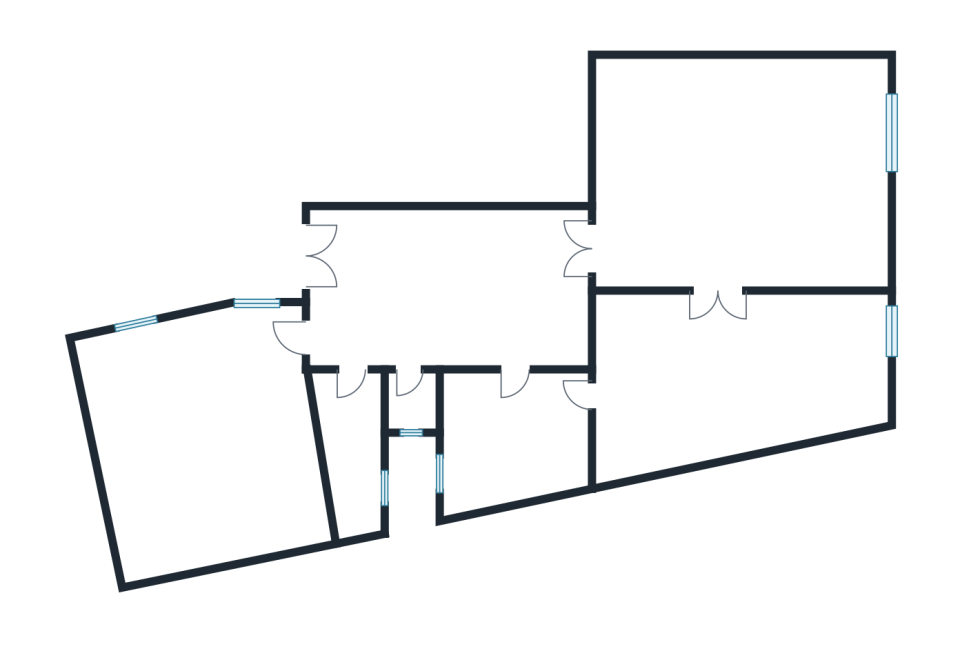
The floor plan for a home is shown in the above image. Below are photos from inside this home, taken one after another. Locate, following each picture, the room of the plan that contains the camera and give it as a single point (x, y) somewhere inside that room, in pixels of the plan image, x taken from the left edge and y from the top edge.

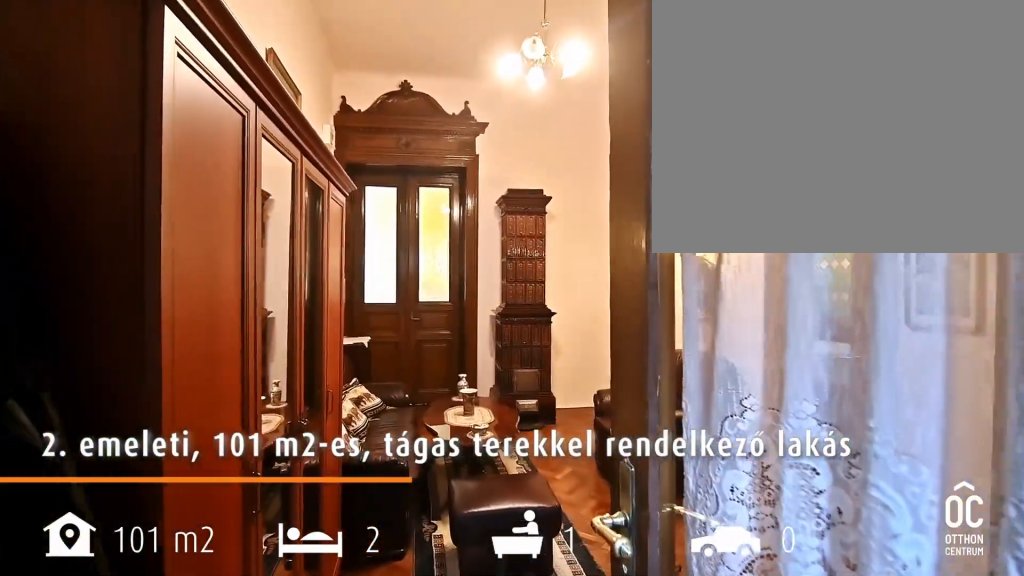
(450, 289)
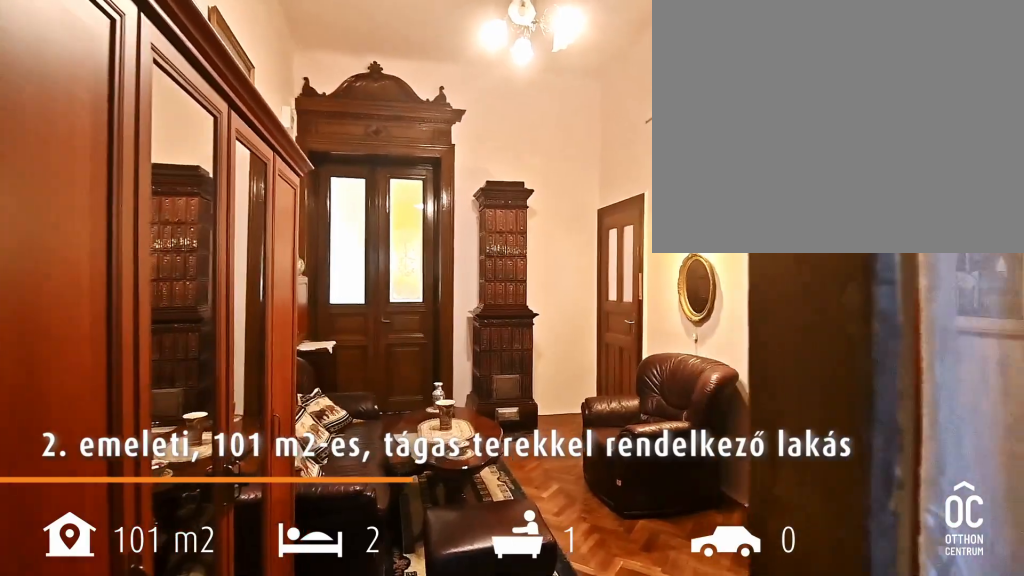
(450, 288)
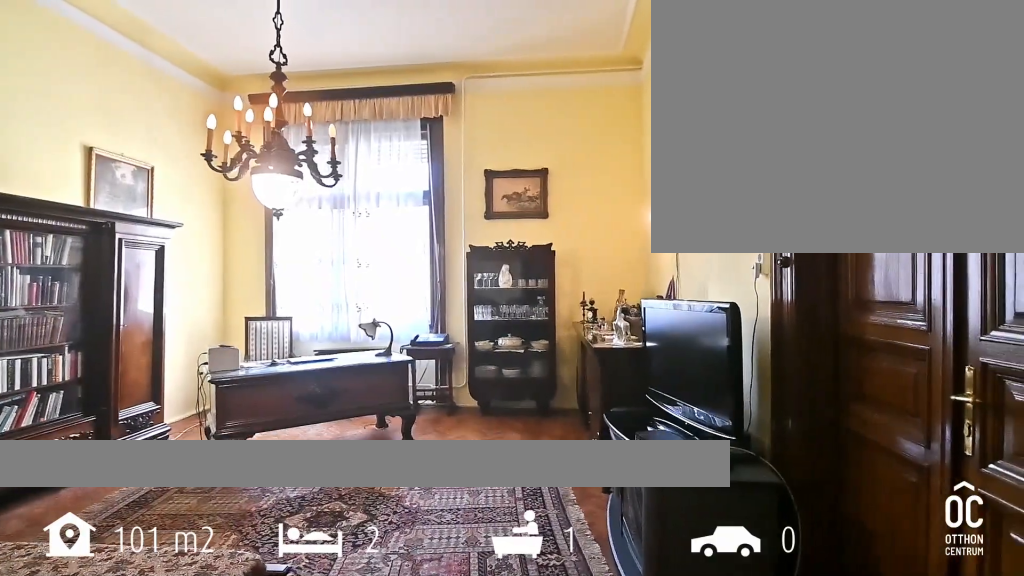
(741, 173)
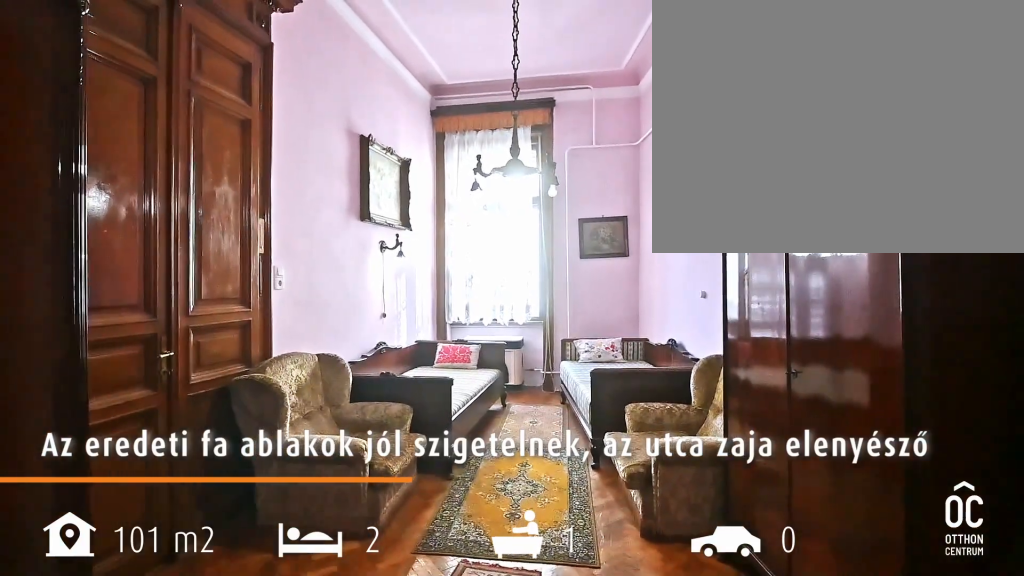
(733, 370)
